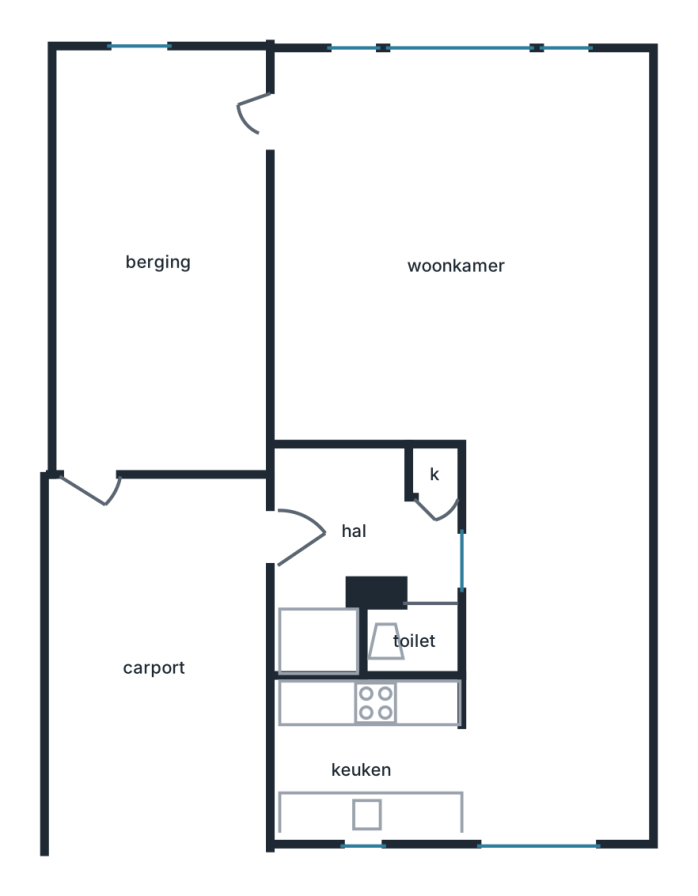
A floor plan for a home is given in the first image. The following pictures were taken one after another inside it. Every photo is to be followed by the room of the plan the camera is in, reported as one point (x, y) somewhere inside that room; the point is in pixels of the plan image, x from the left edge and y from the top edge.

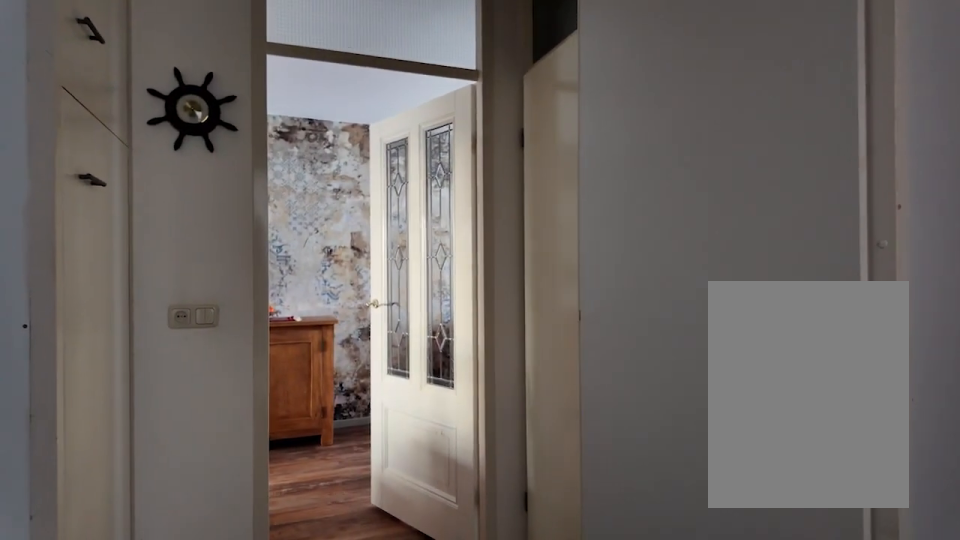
(362, 529)
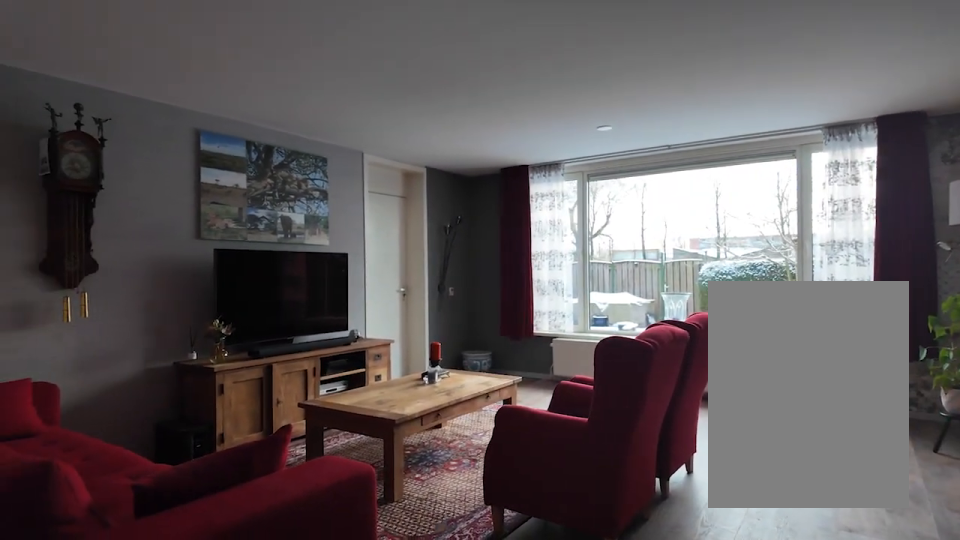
(462, 307)
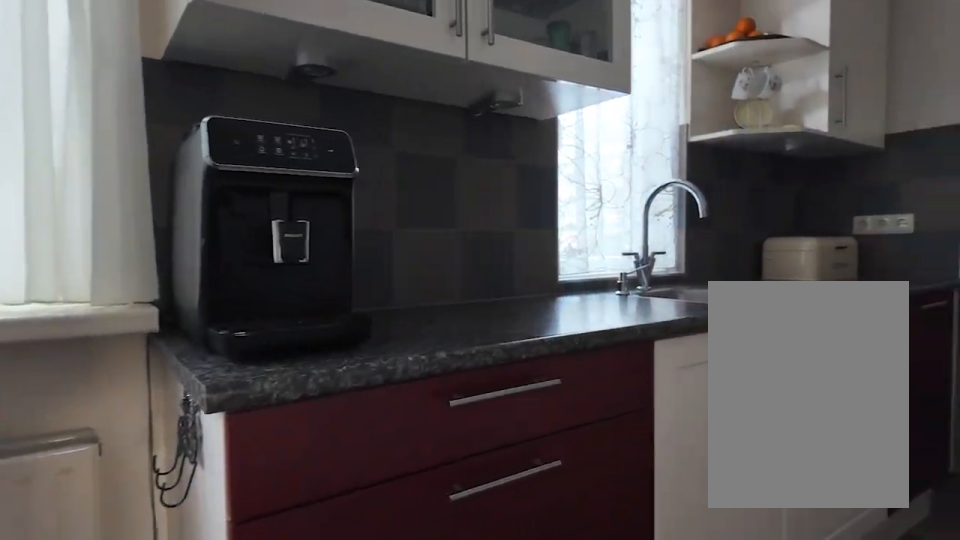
(518, 713)
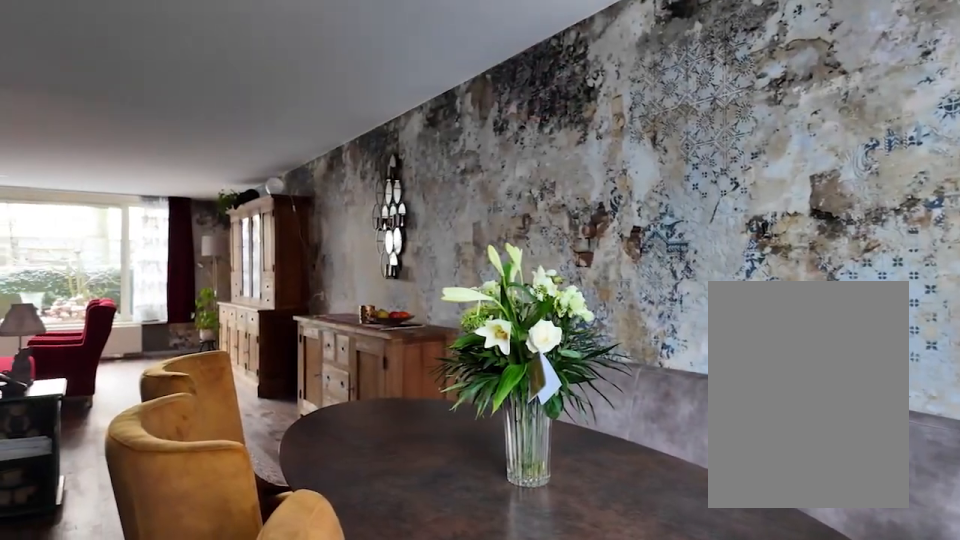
(518, 713)
